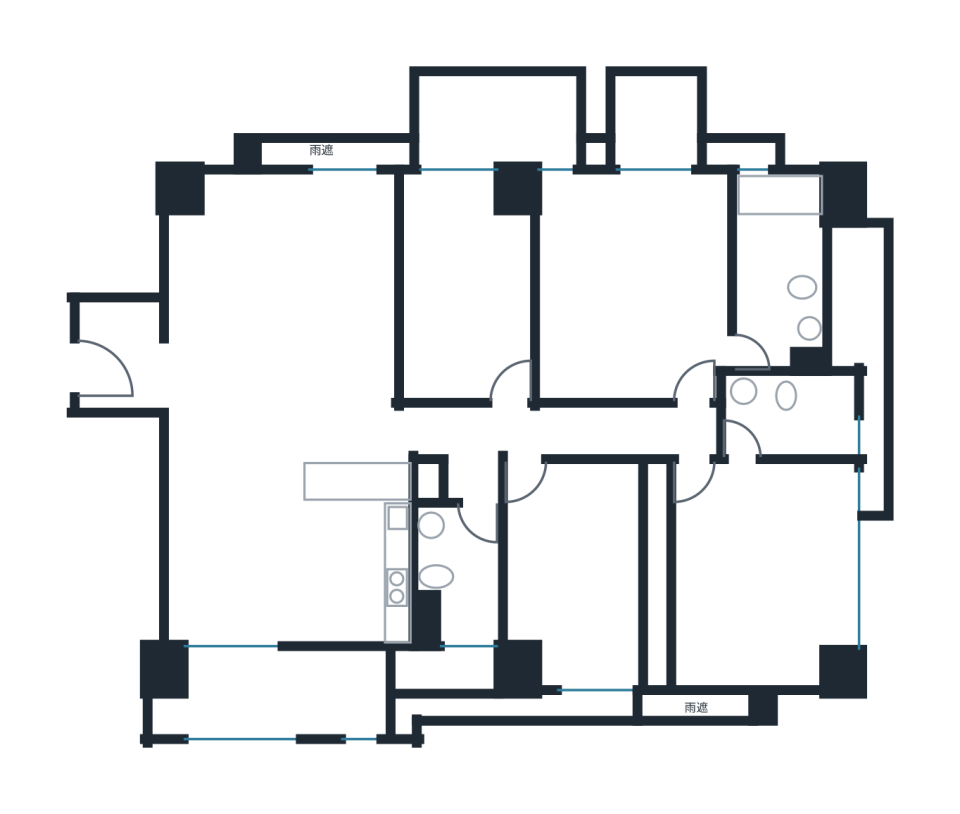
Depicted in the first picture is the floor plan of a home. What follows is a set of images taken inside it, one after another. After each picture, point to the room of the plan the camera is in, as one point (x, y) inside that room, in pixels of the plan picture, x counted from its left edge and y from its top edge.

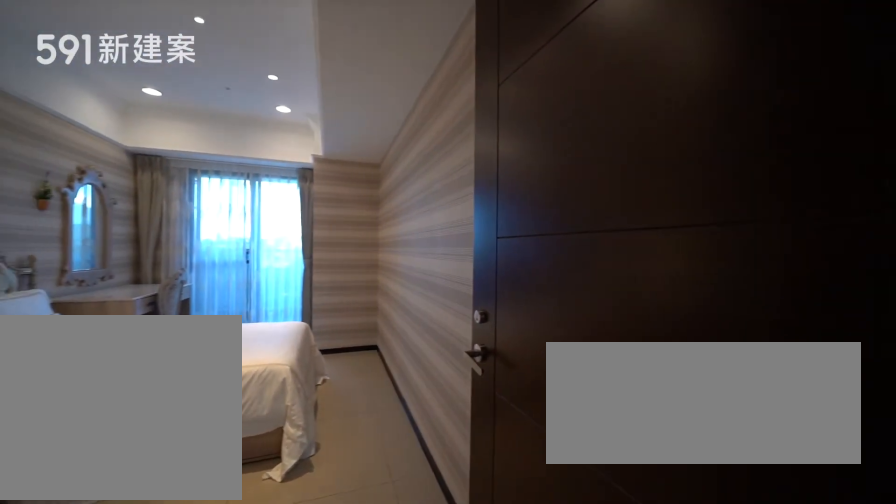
(464, 281)
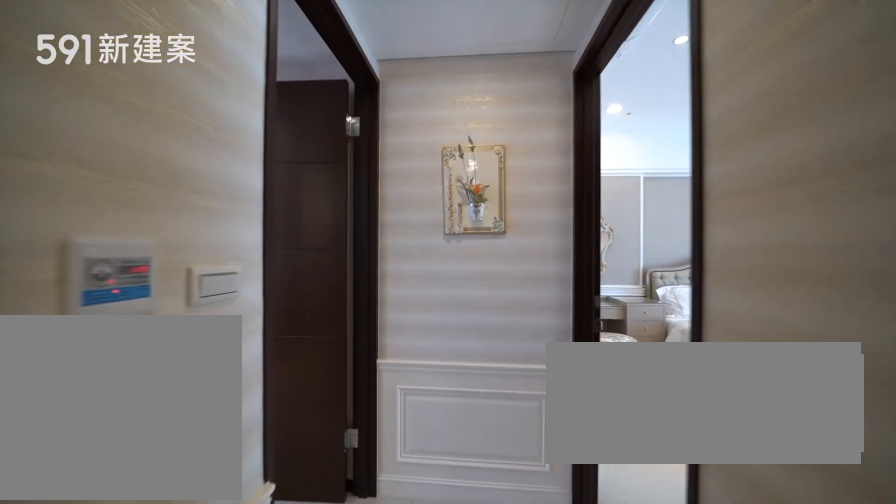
(484, 430)
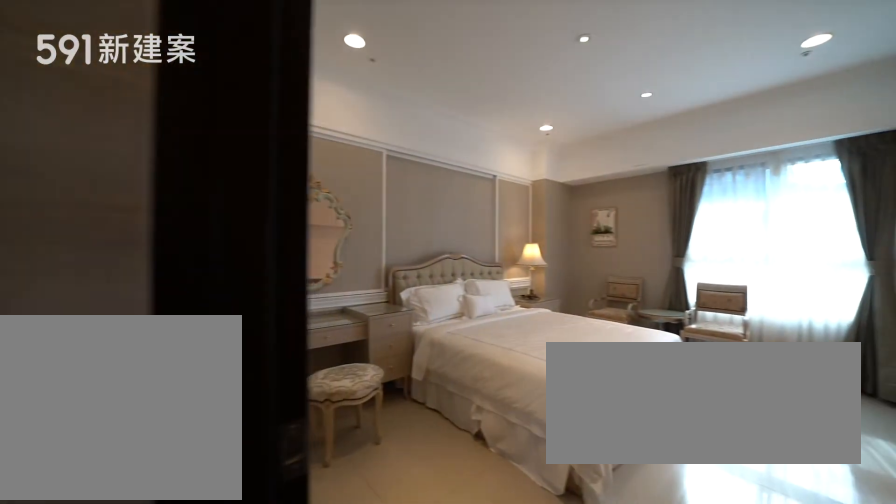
(752, 578)
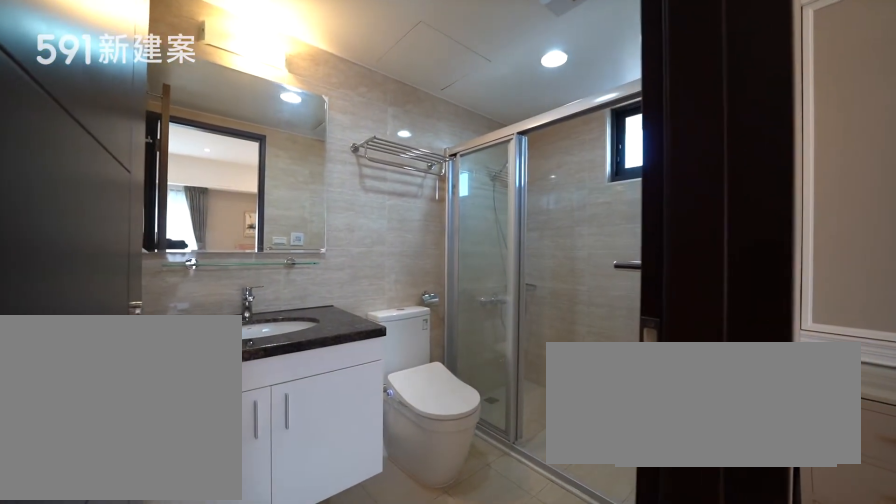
(797, 414)
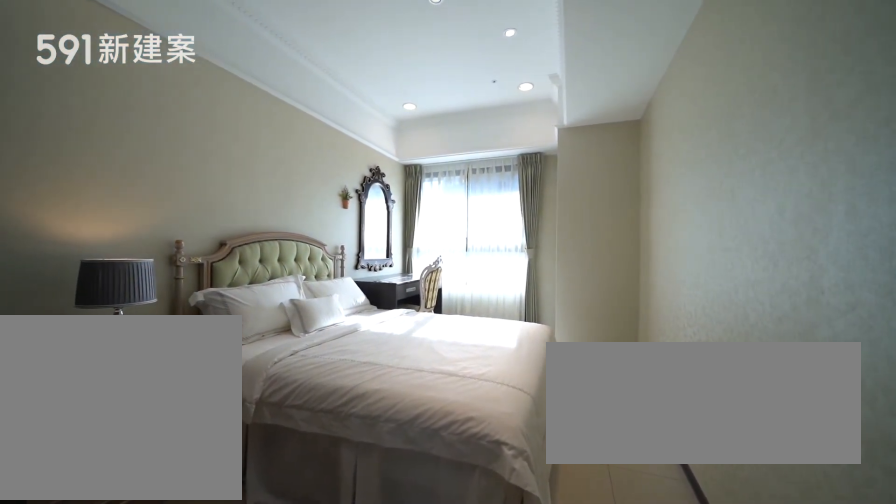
(575, 583)
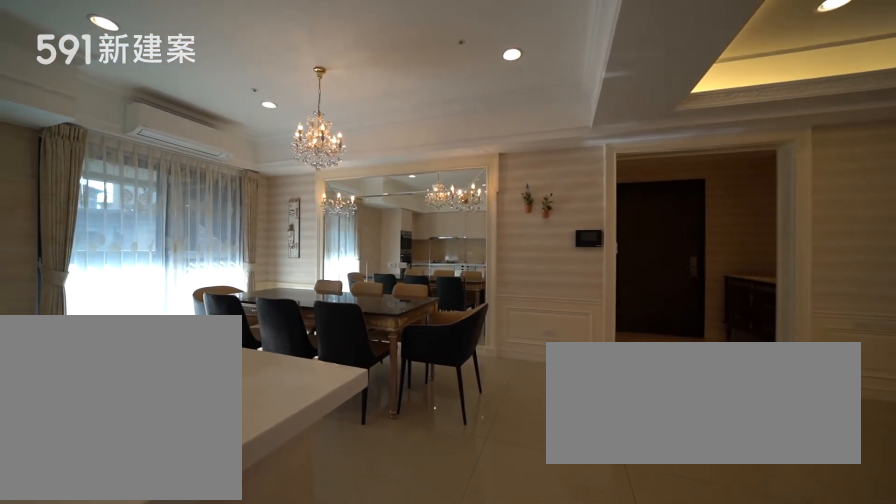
(231, 557)
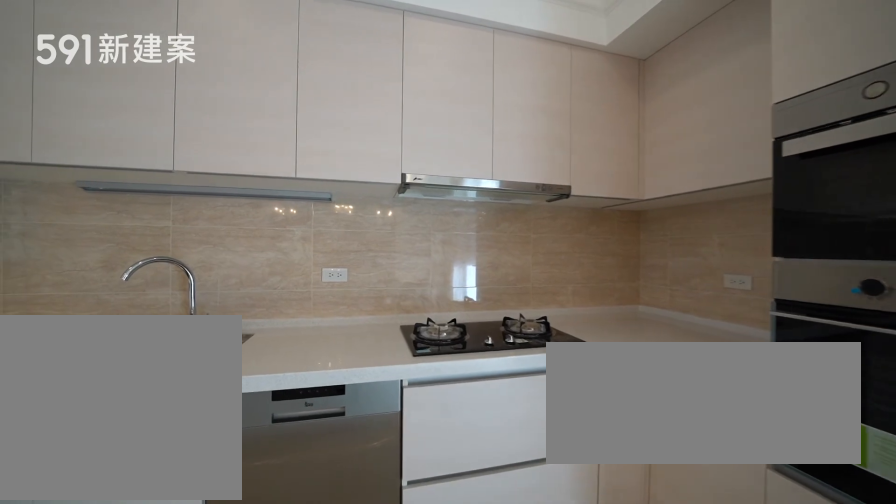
(349, 559)
